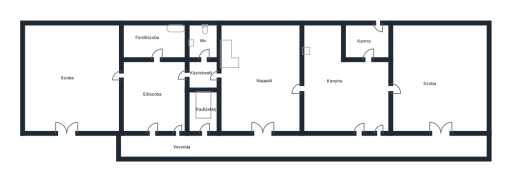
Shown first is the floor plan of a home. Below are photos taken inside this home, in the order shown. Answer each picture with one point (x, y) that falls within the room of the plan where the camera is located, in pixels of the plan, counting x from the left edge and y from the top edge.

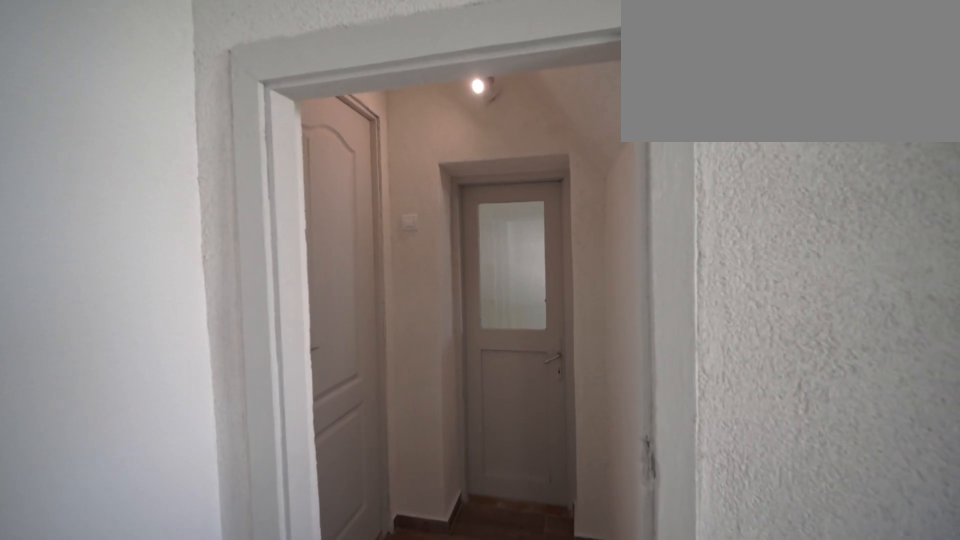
(205, 72)
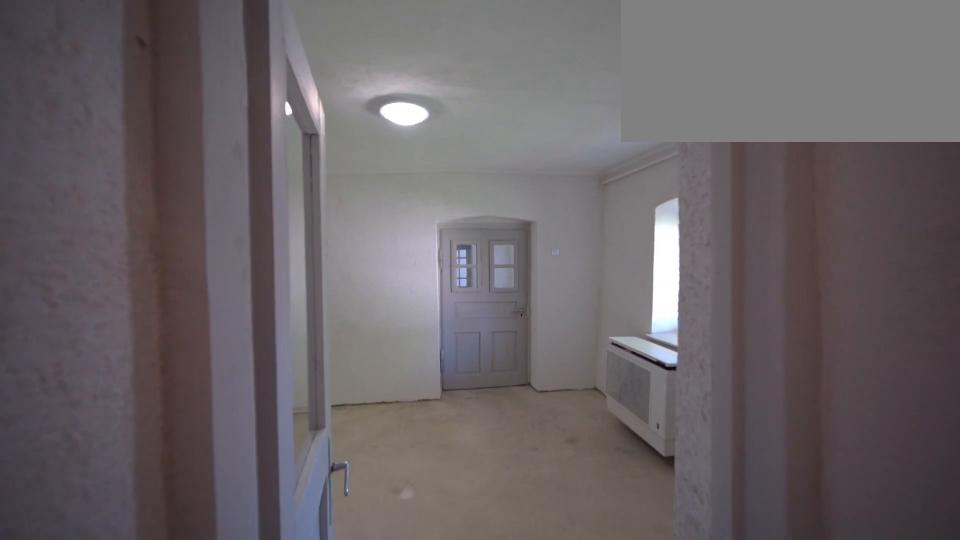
(257, 81)
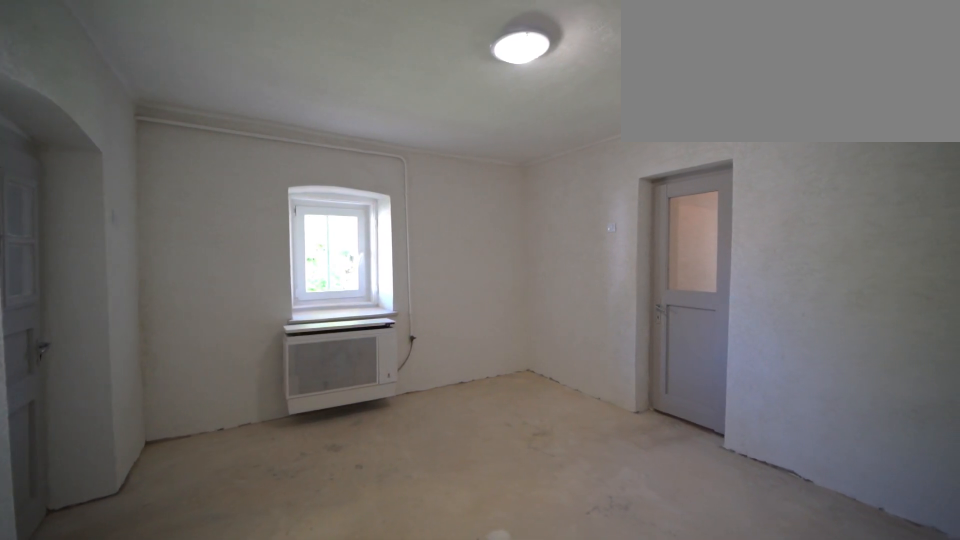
(257, 81)
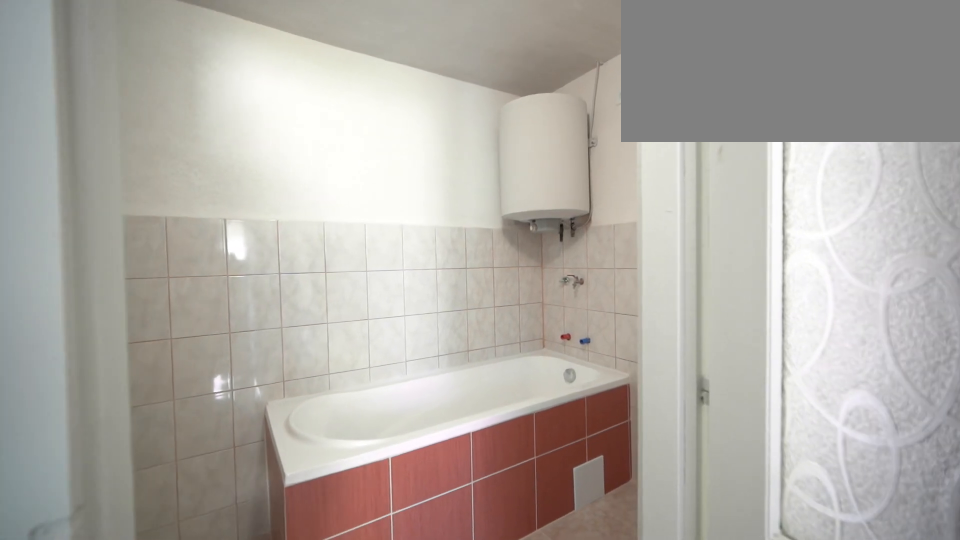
(155, 41)
